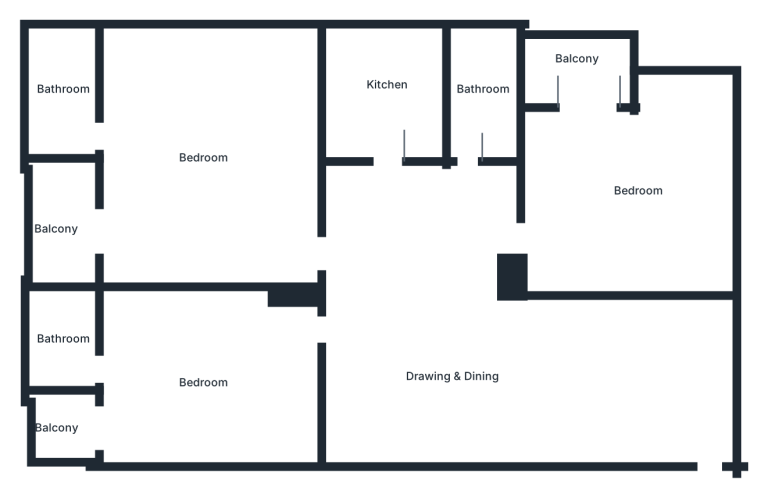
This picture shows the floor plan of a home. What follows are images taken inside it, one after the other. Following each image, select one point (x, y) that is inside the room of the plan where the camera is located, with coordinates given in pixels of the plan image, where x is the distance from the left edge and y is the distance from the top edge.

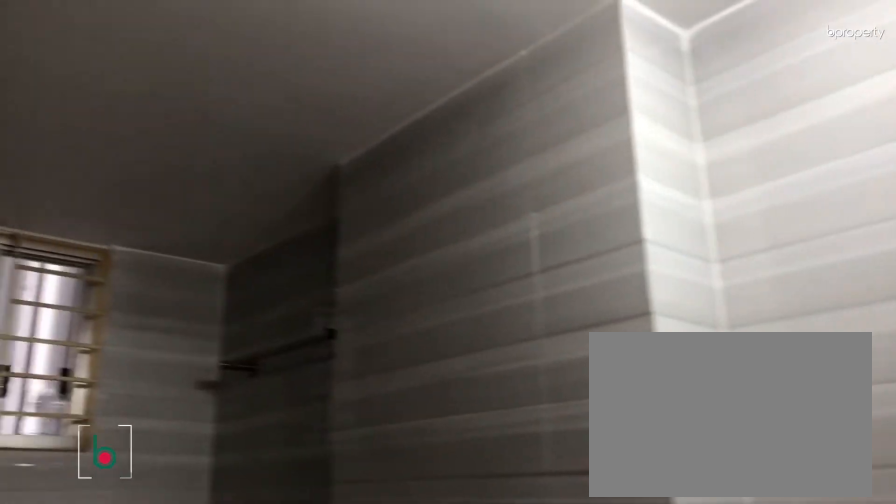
(477, 93)
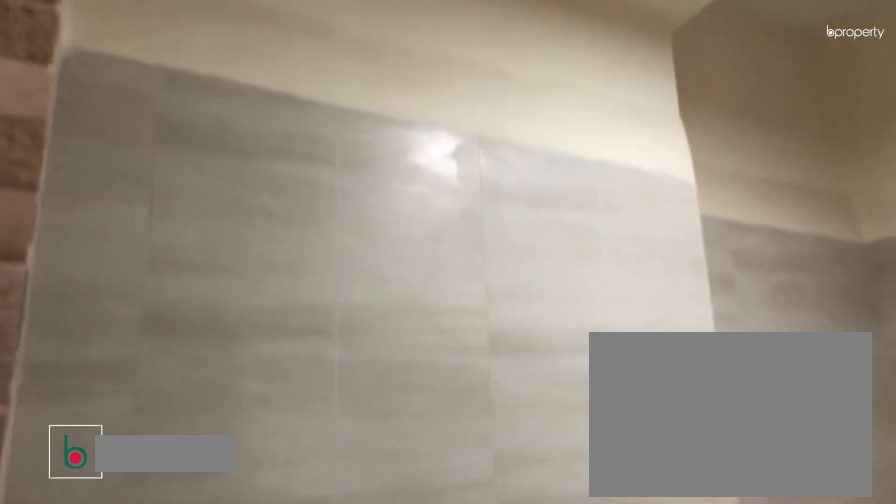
(383, 93)
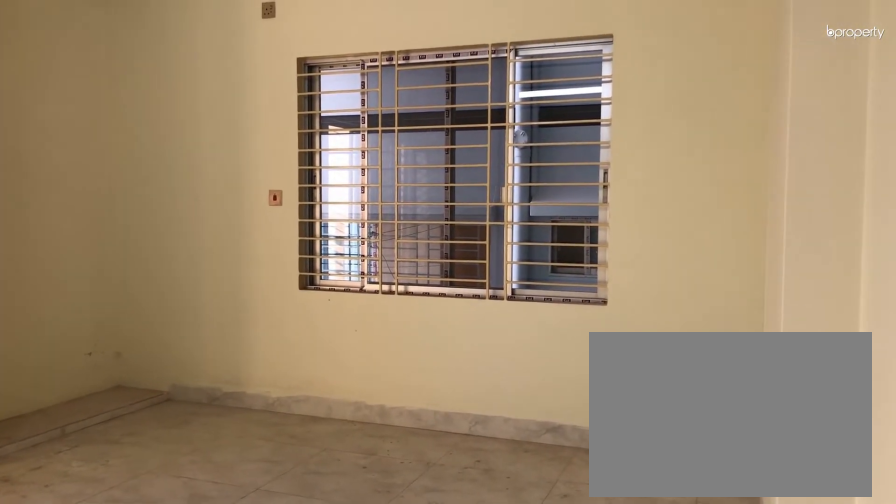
(195, 157)
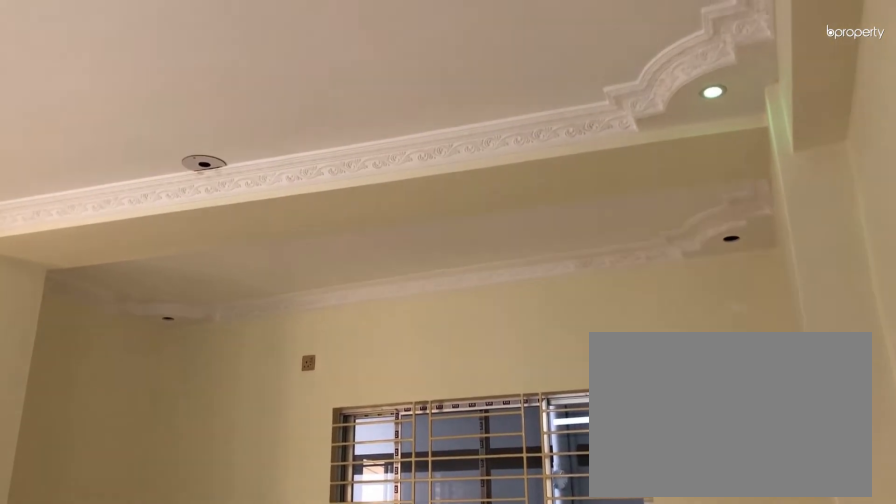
(195, 157)
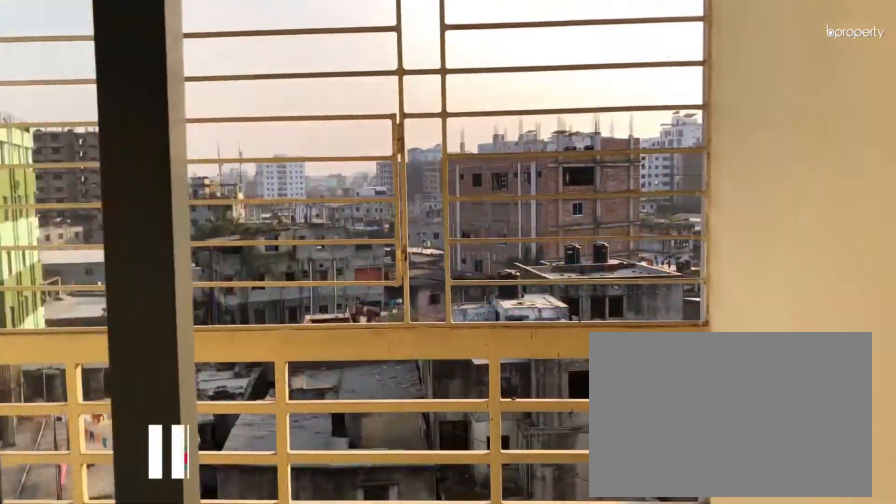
(65, 227)
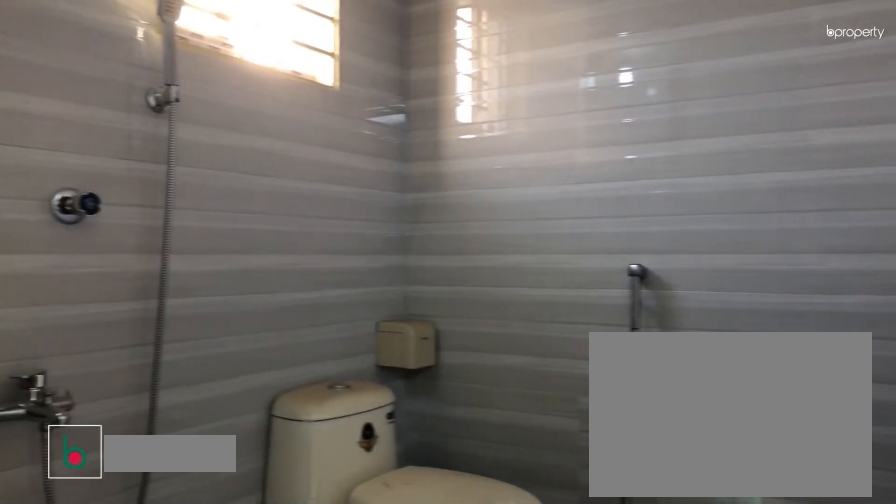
(61, 91)
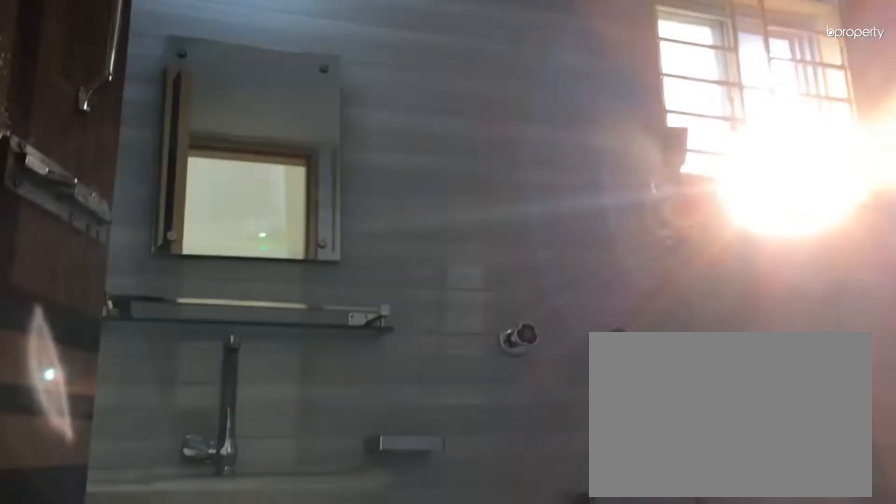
(61, 91)
